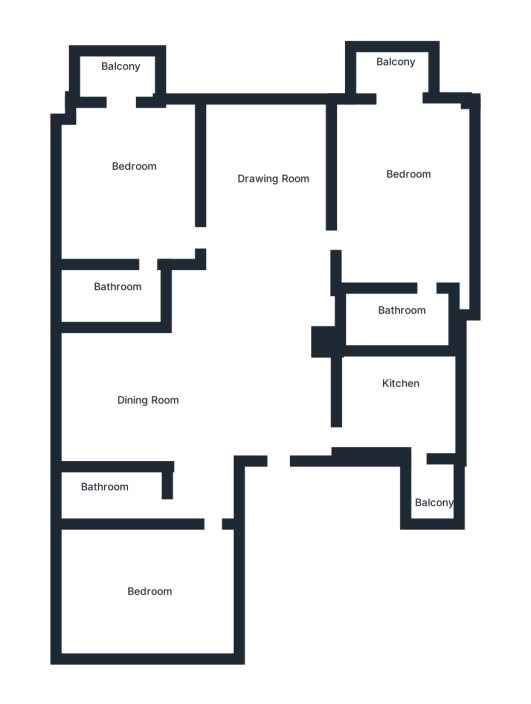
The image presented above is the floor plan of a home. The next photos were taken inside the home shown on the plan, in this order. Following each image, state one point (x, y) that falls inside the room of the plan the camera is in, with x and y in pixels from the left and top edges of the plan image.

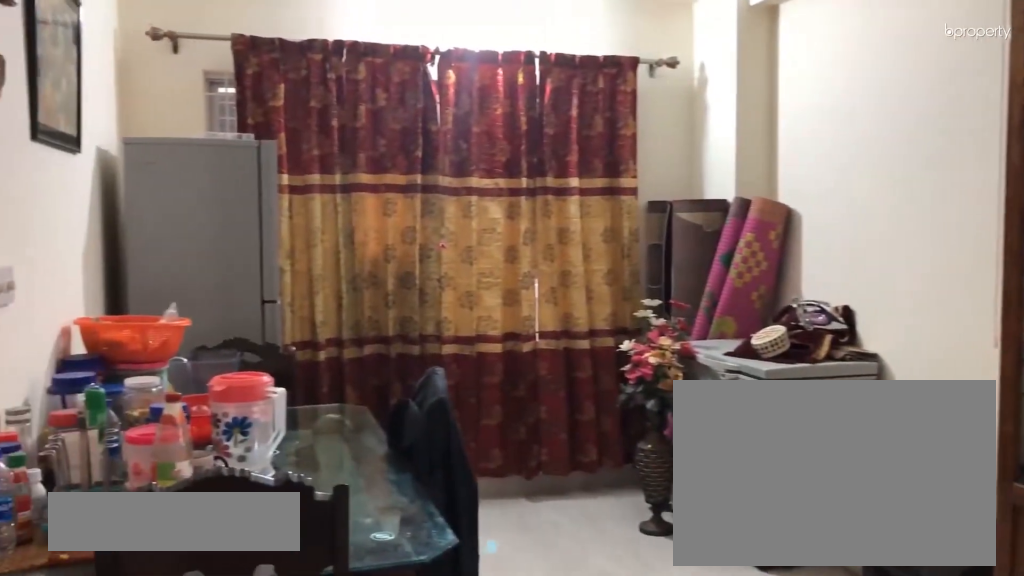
(134, 402)
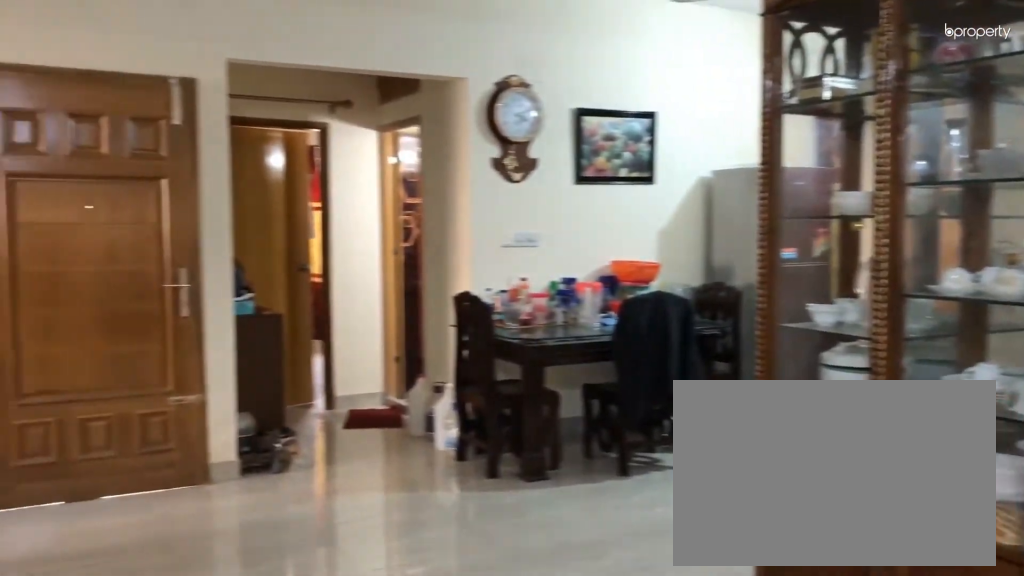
(268, 183)
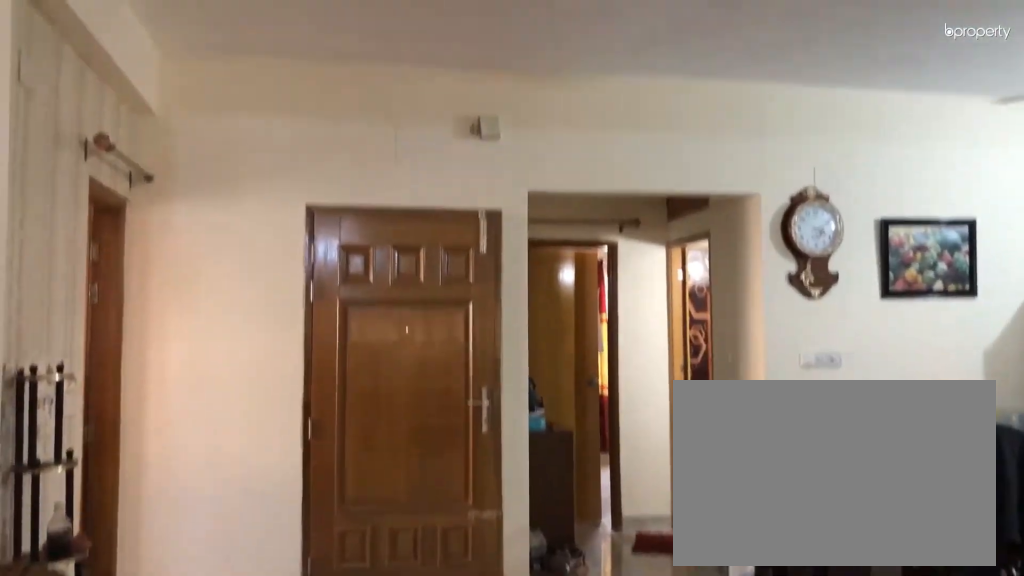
(268, 183)
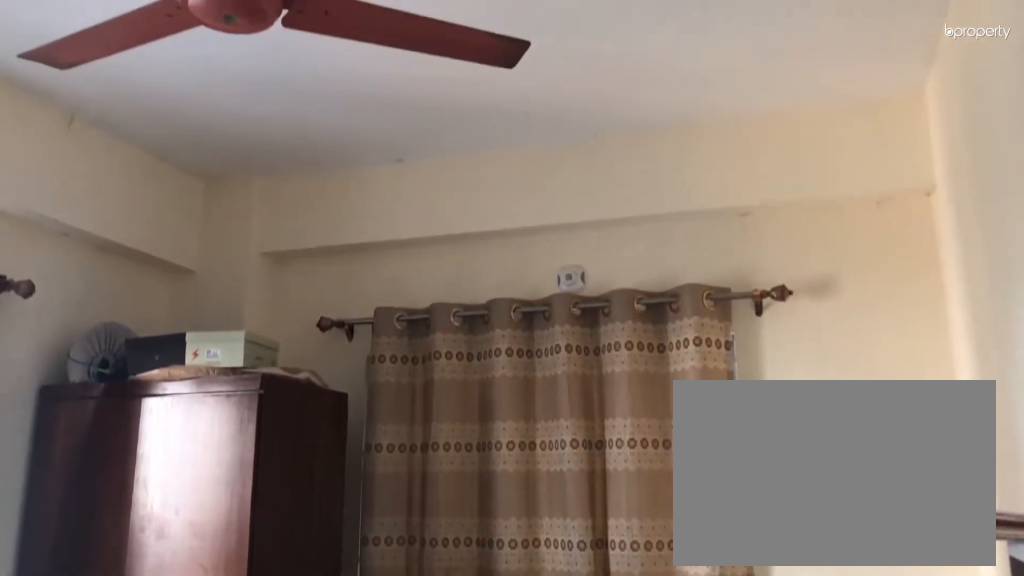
(156, 587)
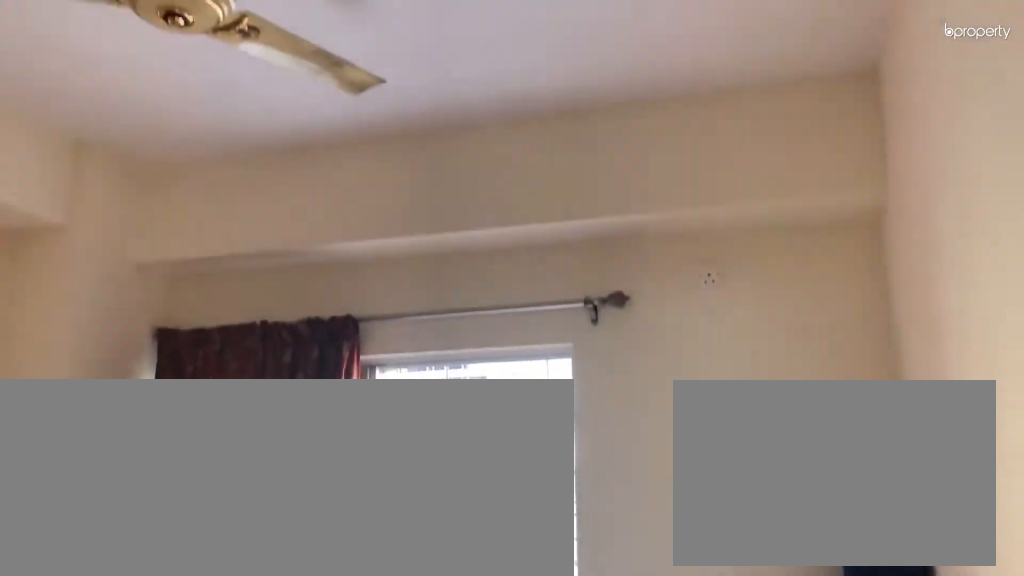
(136, 170)
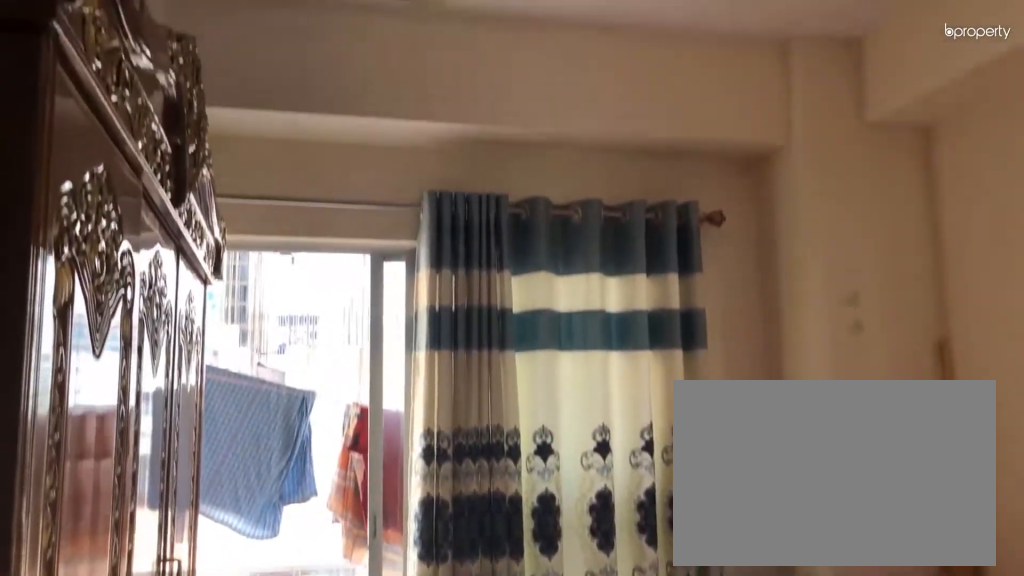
(421, 208)
